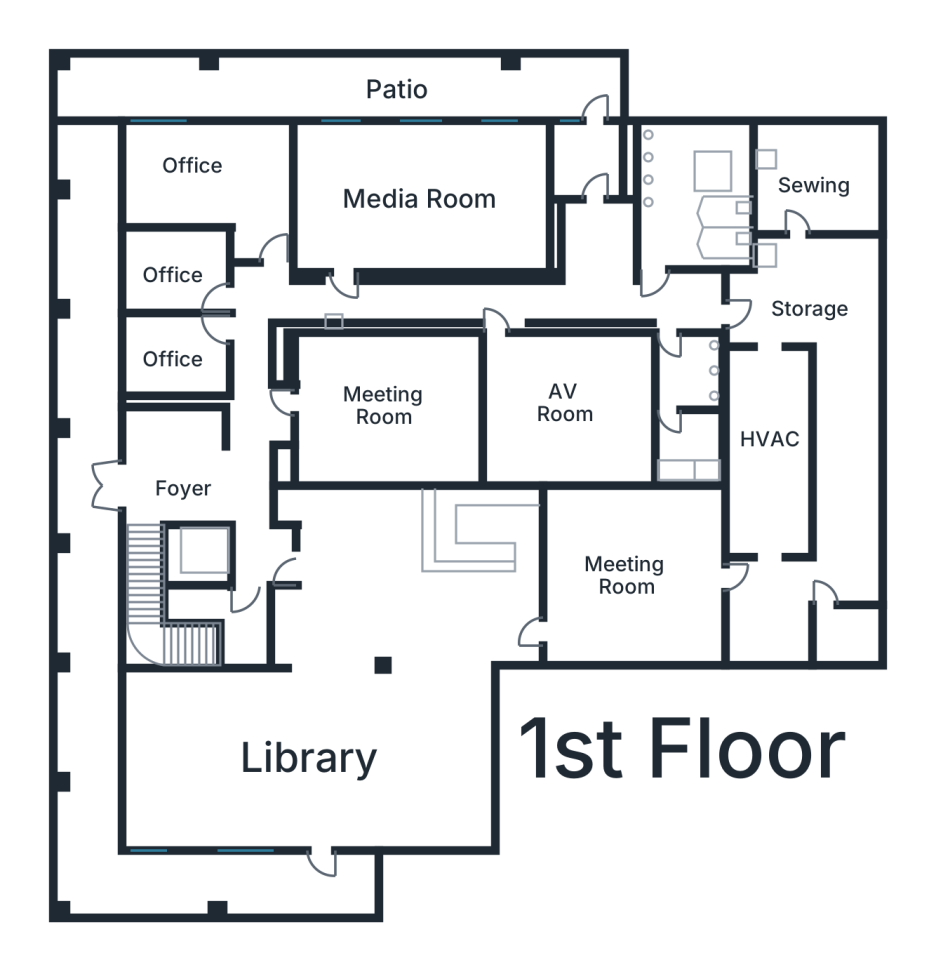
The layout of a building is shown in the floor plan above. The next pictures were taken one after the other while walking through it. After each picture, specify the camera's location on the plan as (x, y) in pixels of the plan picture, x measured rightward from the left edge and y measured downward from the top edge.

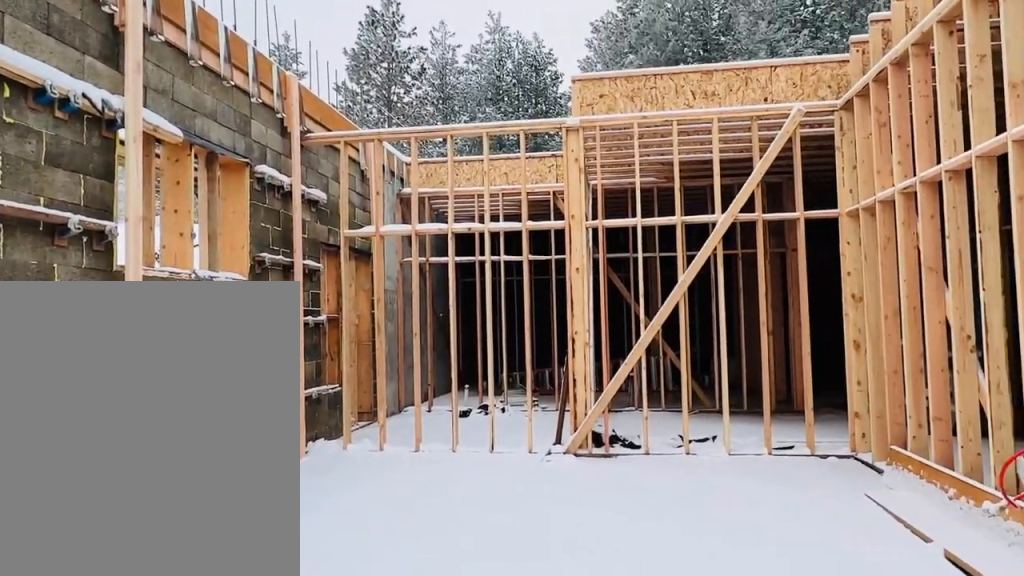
(365, 193)
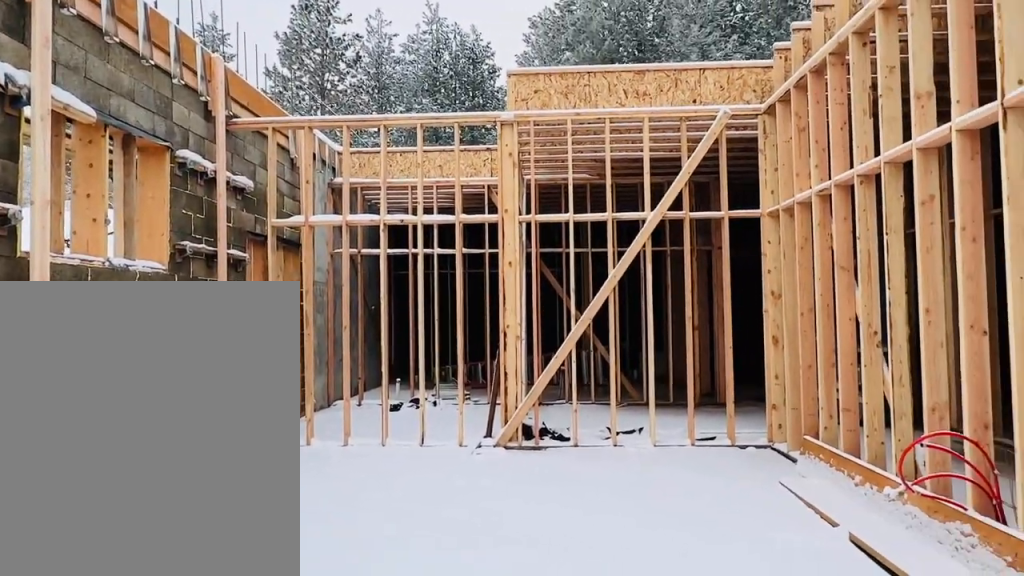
(365, 194)
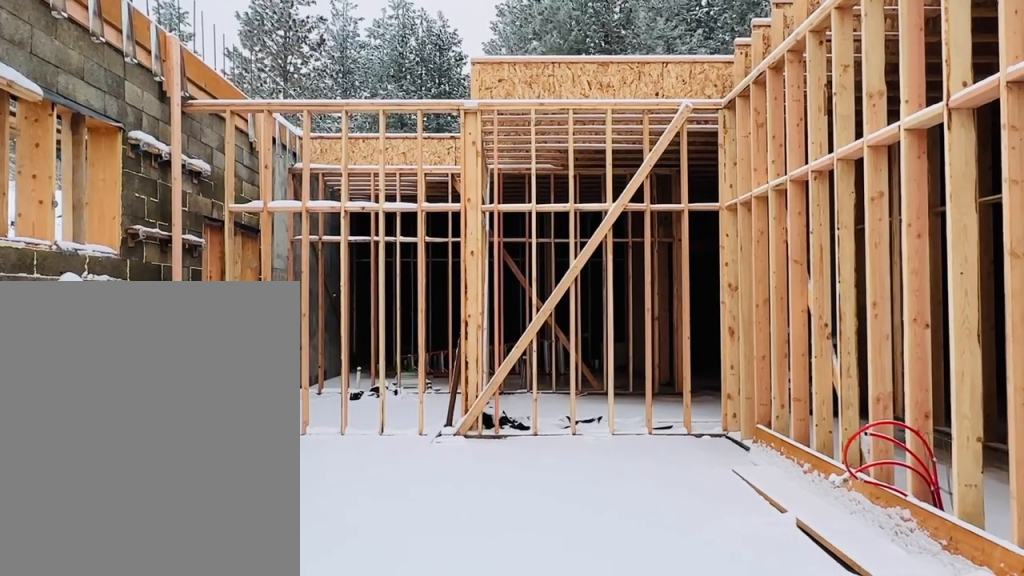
(365, 193)
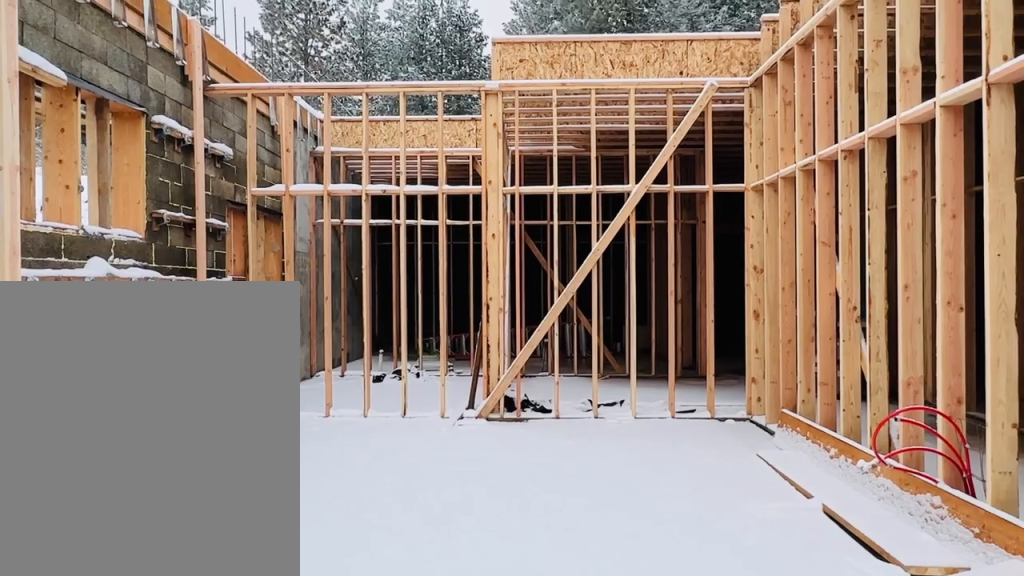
(365, 193)
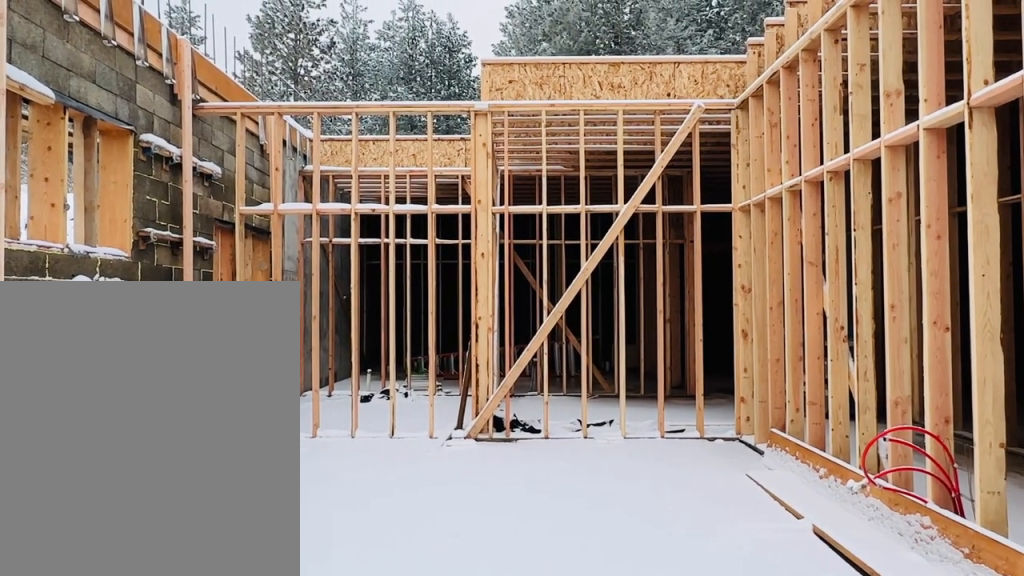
(365, 193)
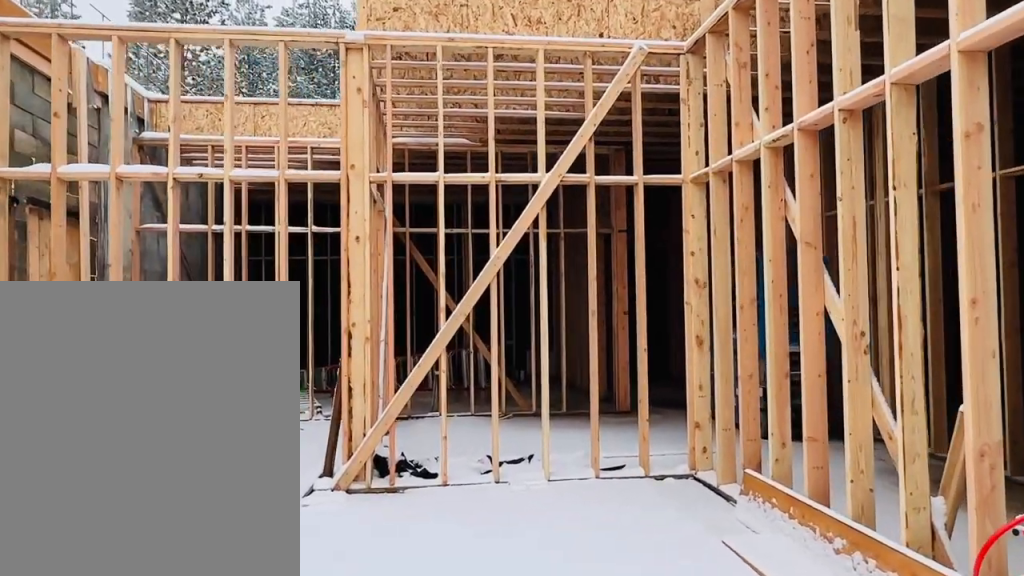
(418, 194)
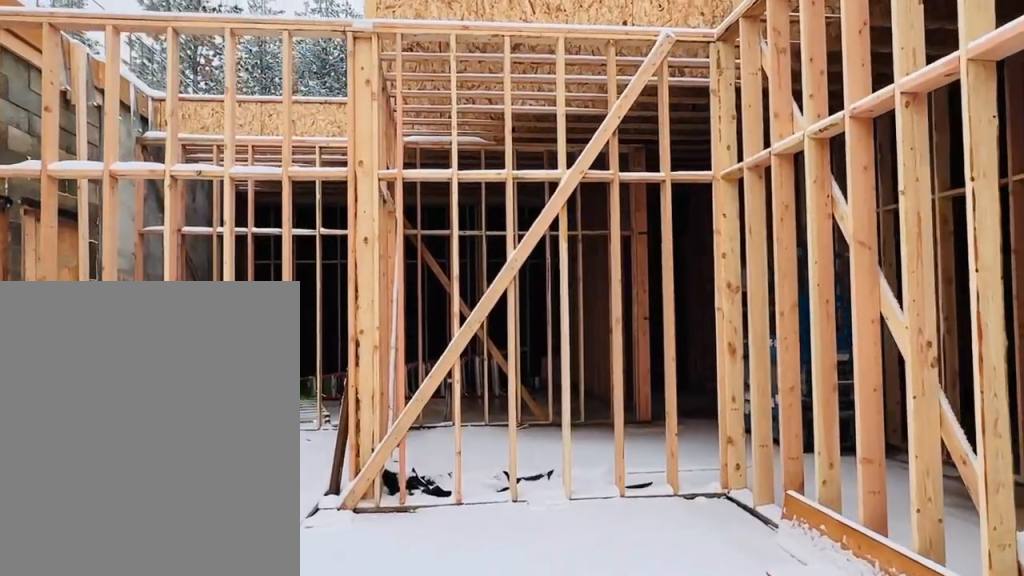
(434, 195)
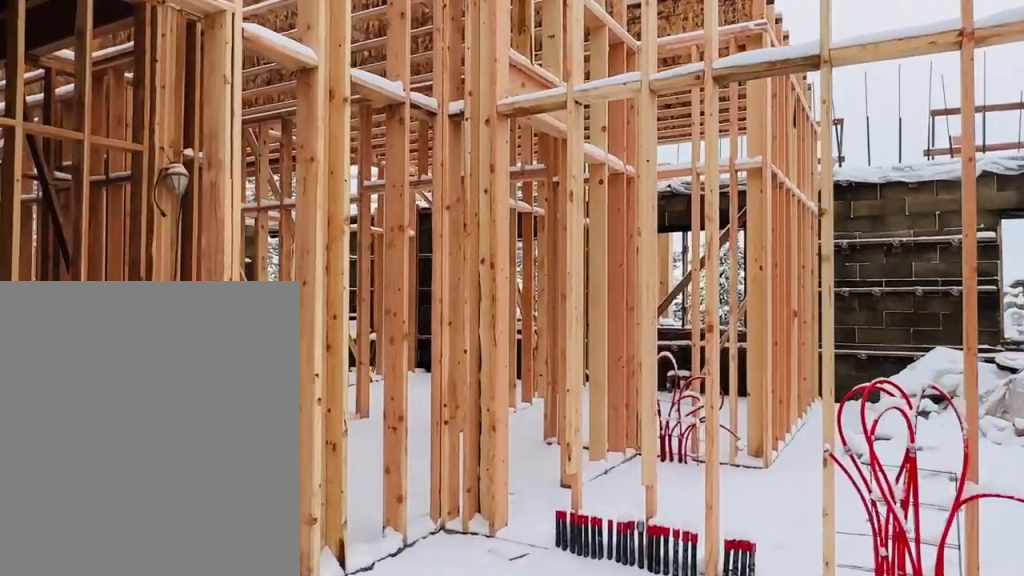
(410, 205)
